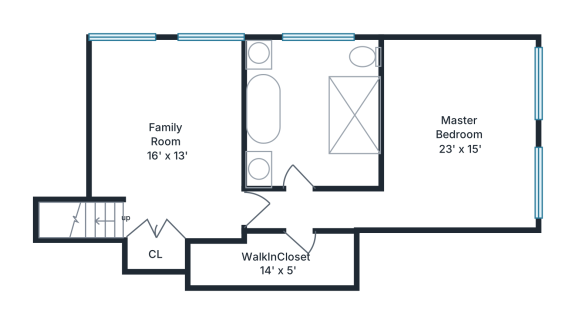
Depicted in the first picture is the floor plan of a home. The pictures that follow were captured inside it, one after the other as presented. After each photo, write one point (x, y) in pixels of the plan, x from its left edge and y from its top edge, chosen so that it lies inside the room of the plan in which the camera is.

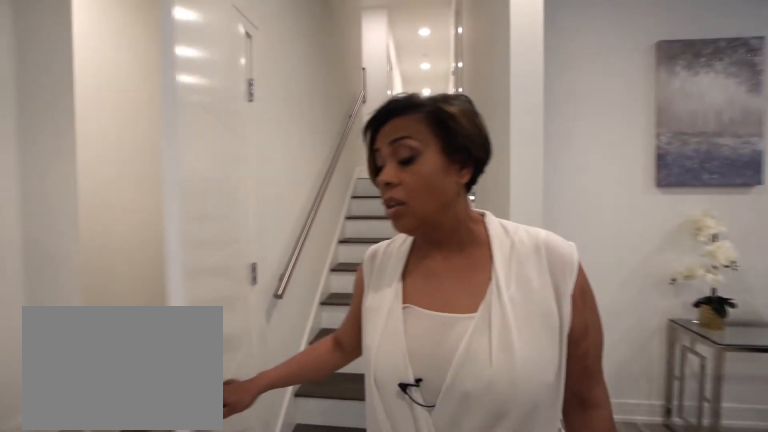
(168, 136)
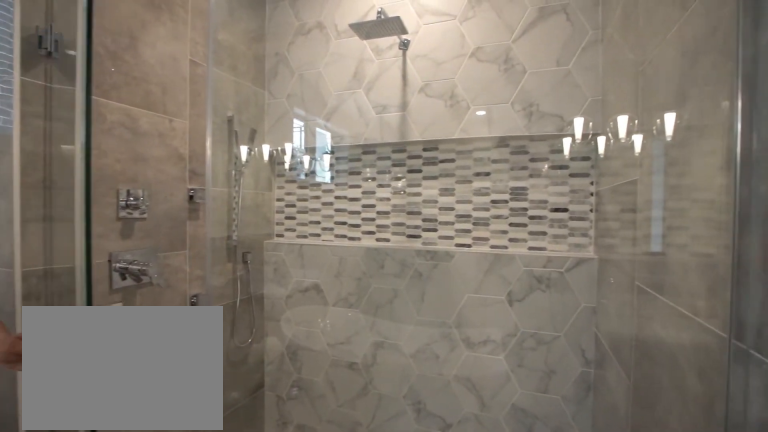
(313, 114)
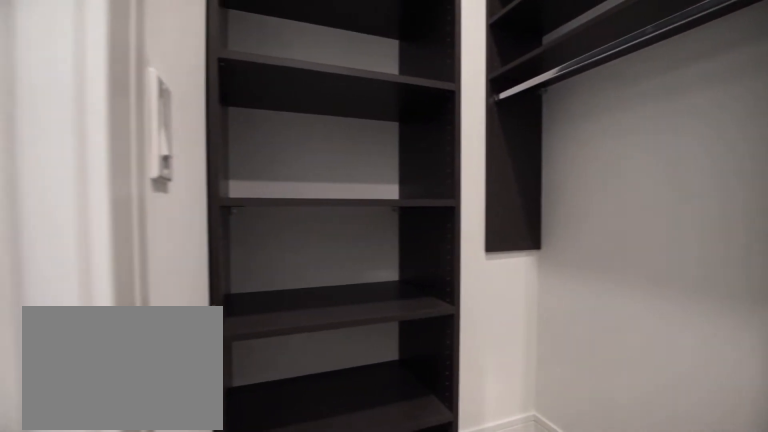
(274, 260)
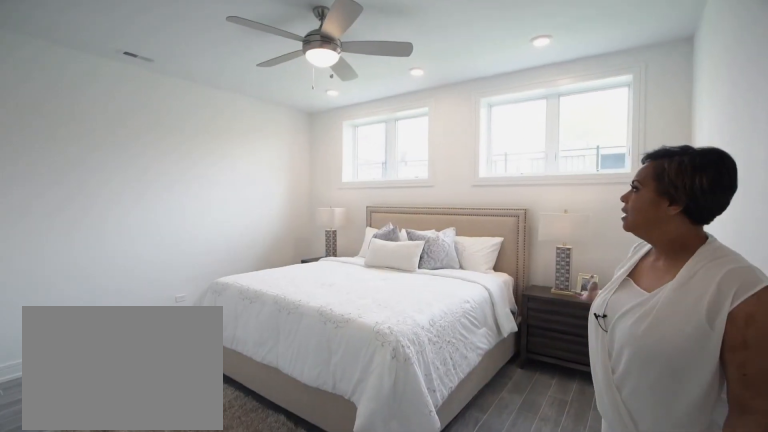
(461, 133)
